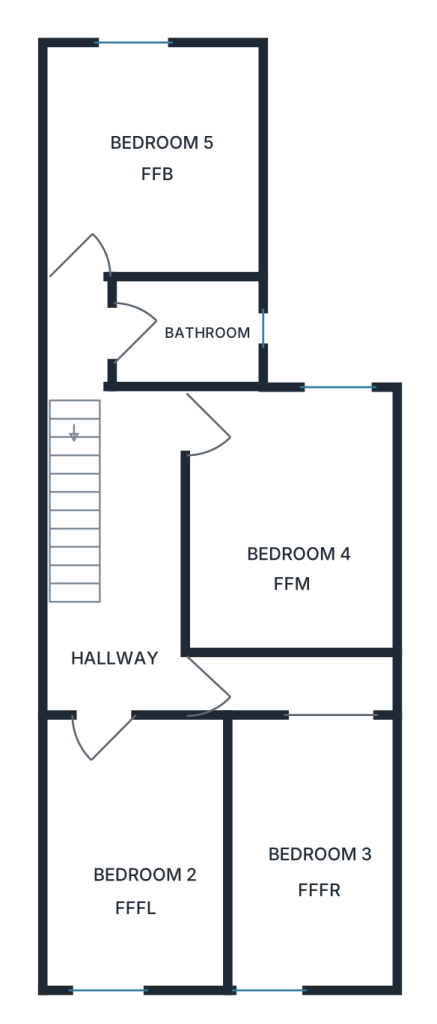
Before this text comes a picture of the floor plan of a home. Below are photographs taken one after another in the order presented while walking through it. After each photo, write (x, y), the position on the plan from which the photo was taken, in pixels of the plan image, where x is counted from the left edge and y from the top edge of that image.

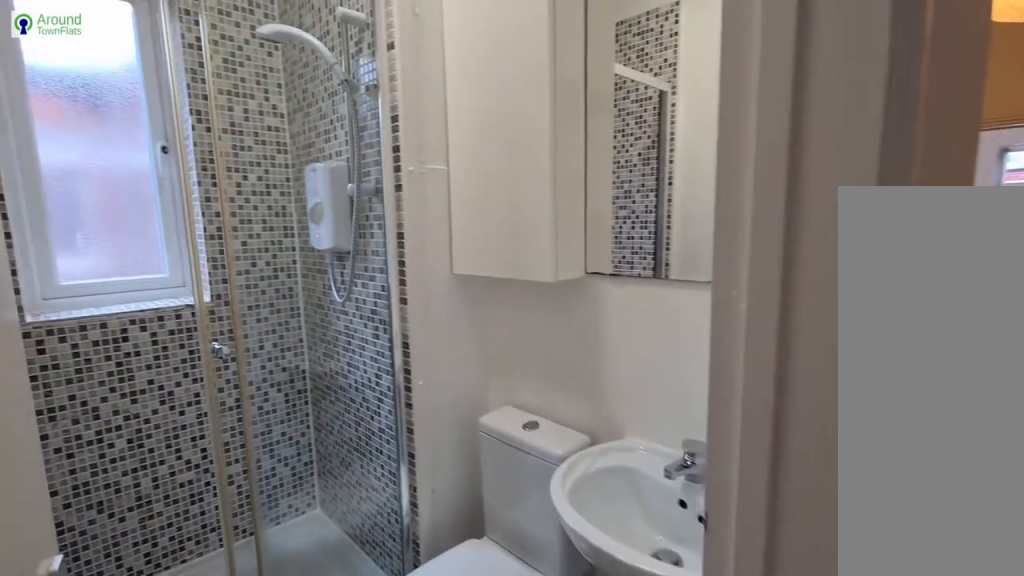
(100, 315)
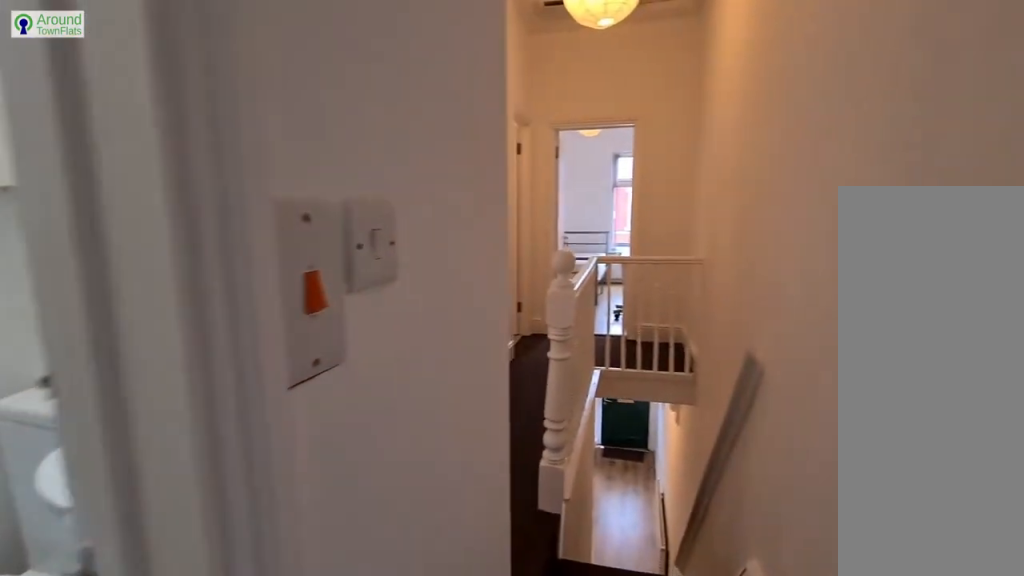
(91, 357)
